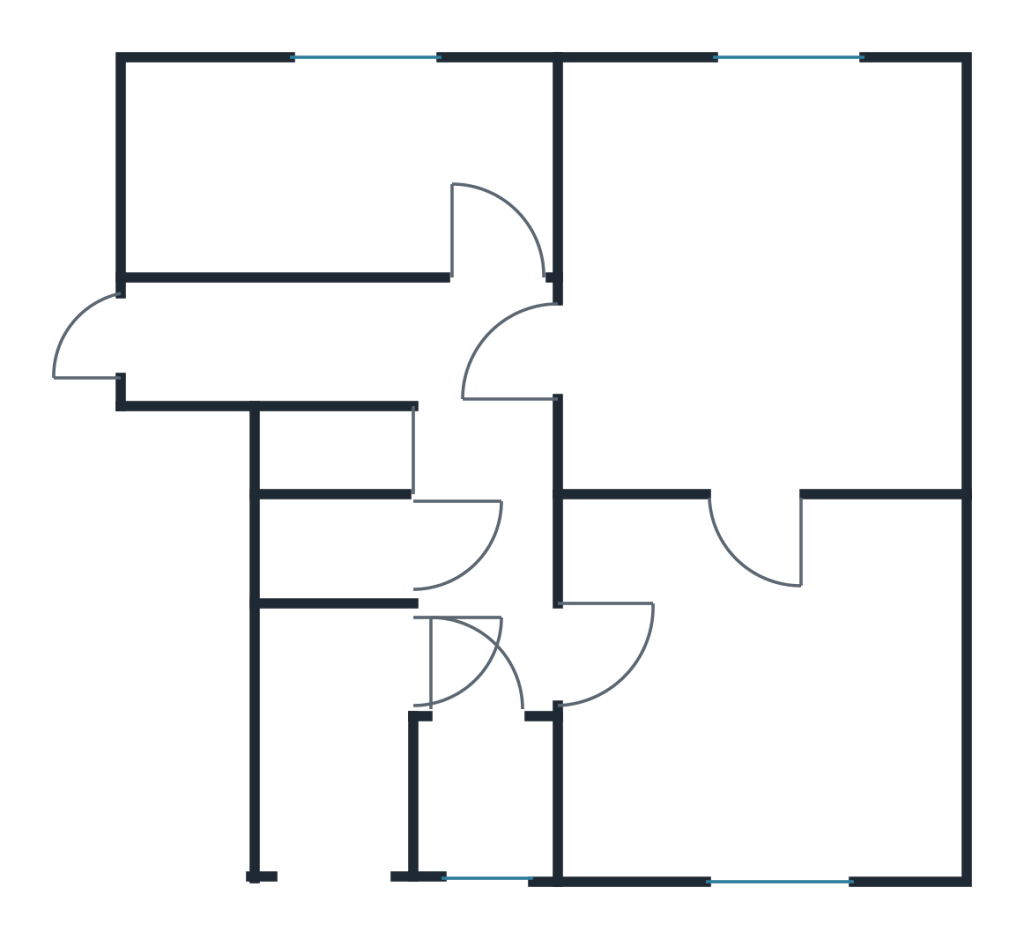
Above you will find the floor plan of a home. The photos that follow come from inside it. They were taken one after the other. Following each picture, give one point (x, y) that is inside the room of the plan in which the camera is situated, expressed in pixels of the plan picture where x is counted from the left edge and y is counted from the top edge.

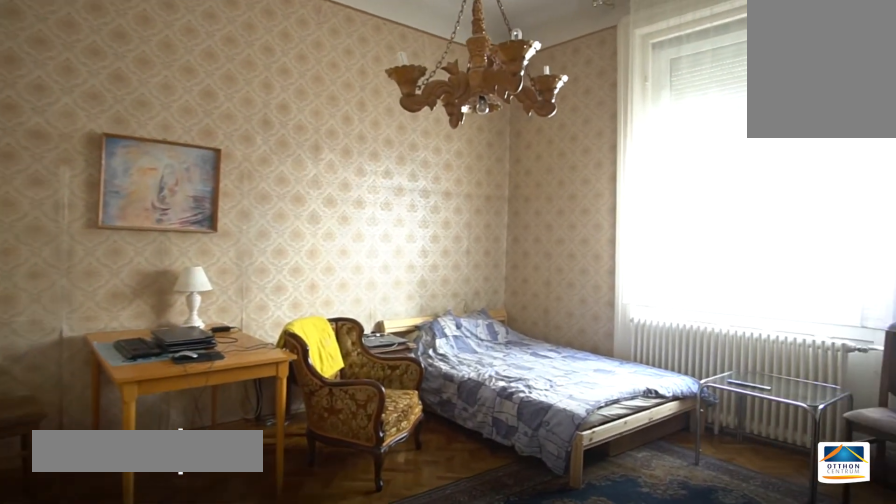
(785, 718)
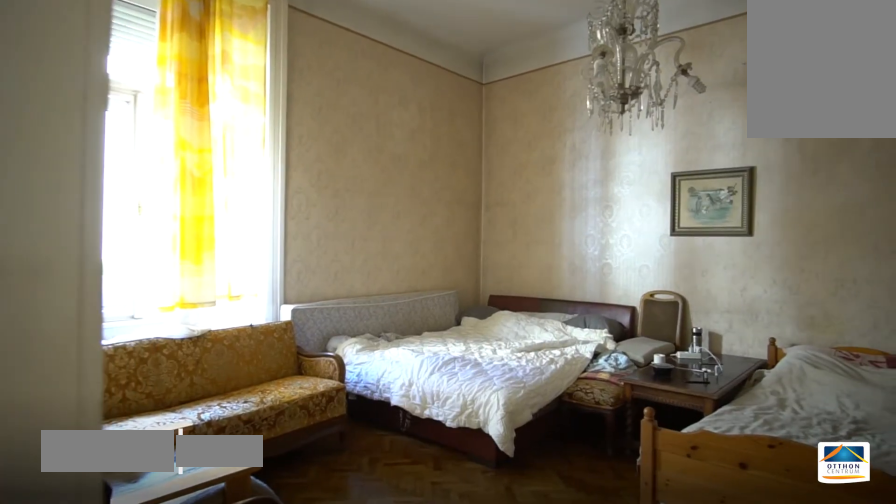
(783, 284)
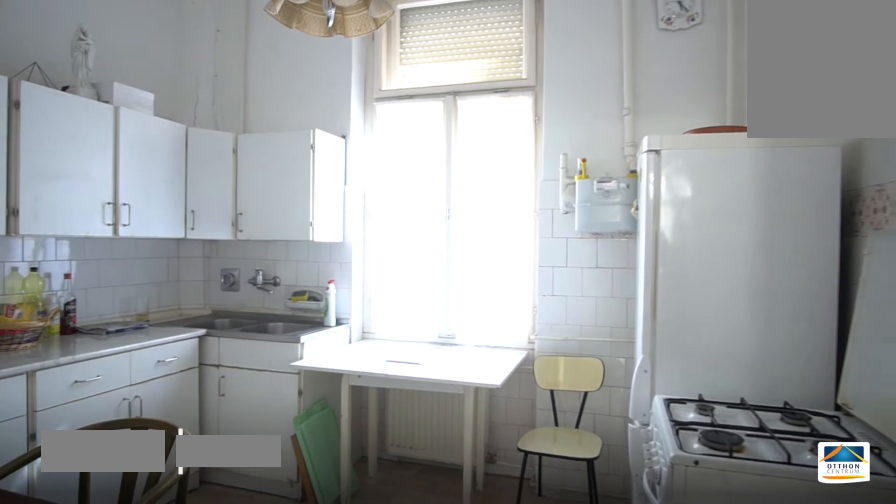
(341, 178)
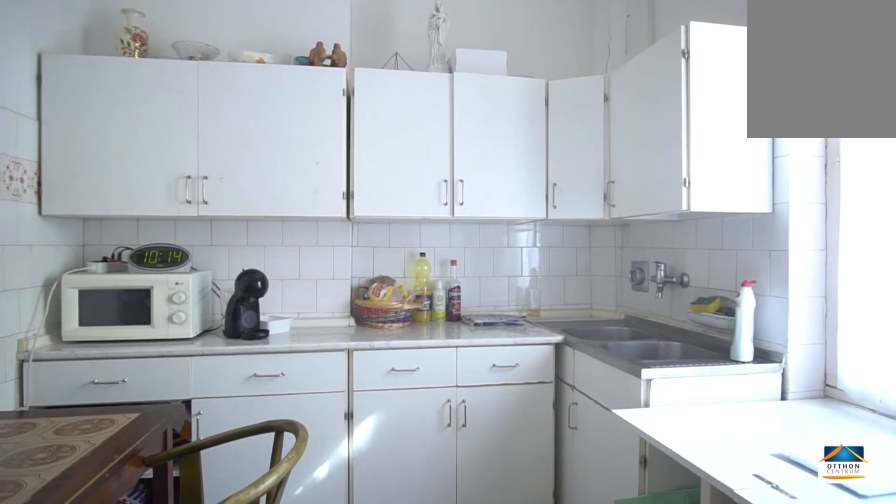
(341, 178)
